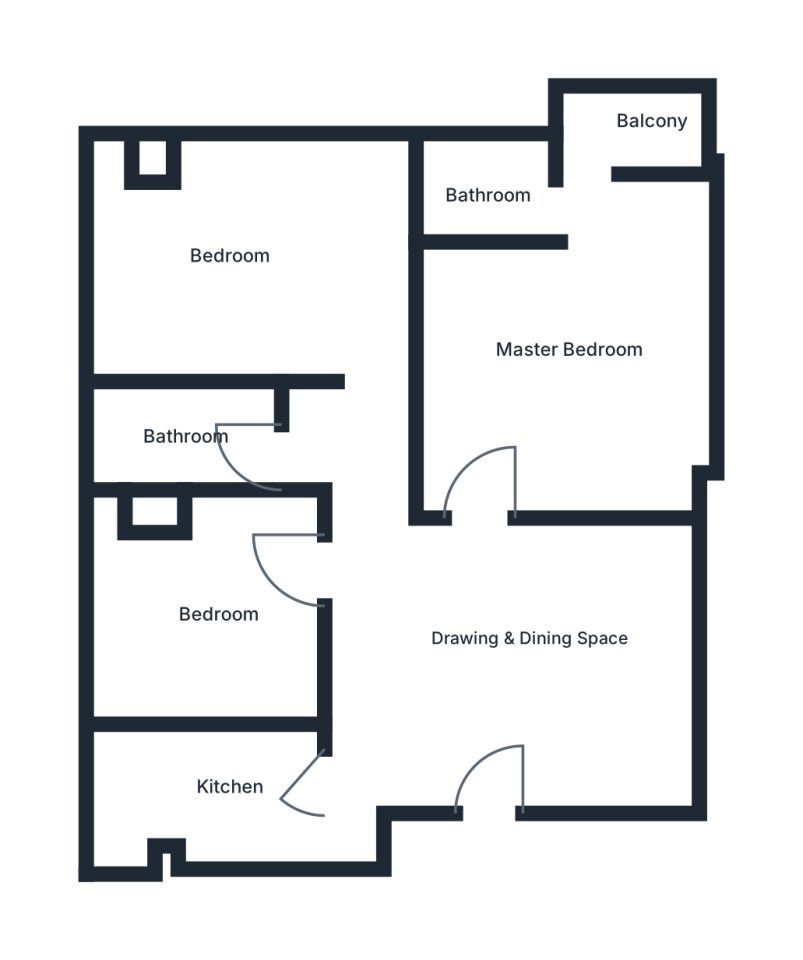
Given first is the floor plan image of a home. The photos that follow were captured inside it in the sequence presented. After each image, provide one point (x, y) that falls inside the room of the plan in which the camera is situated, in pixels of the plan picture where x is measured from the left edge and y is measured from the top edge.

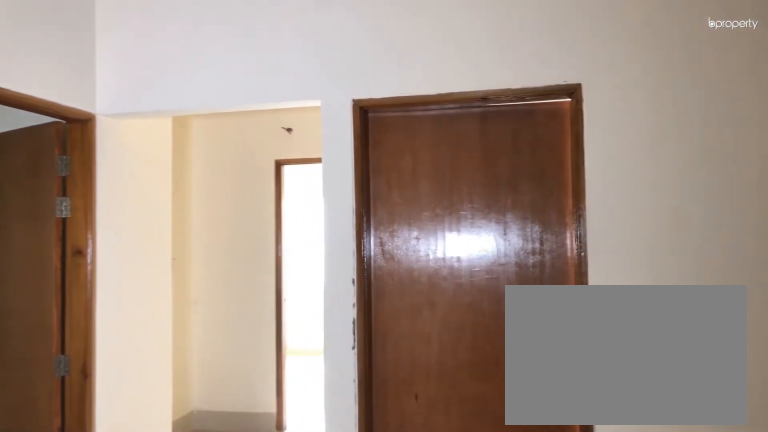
(472, 649)
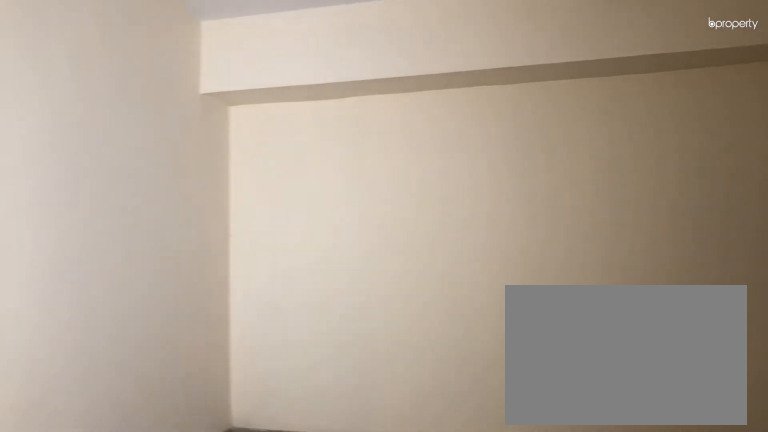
(472, 649)
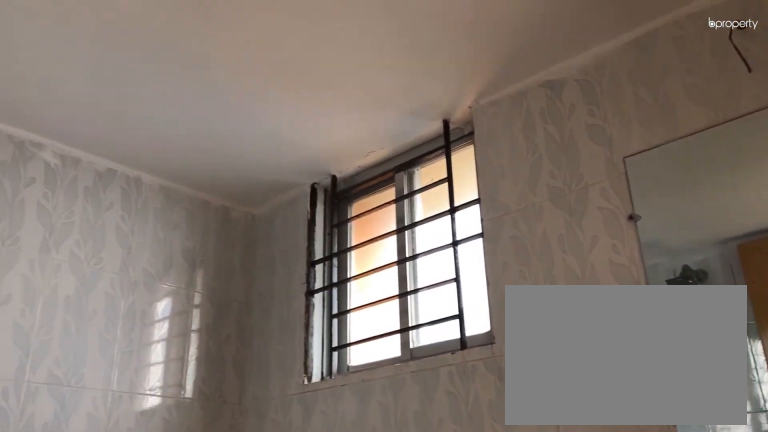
(488, 192)
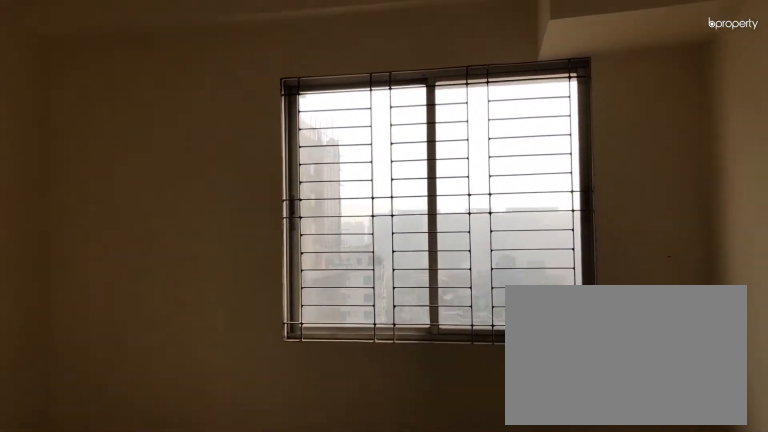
(221, 254)
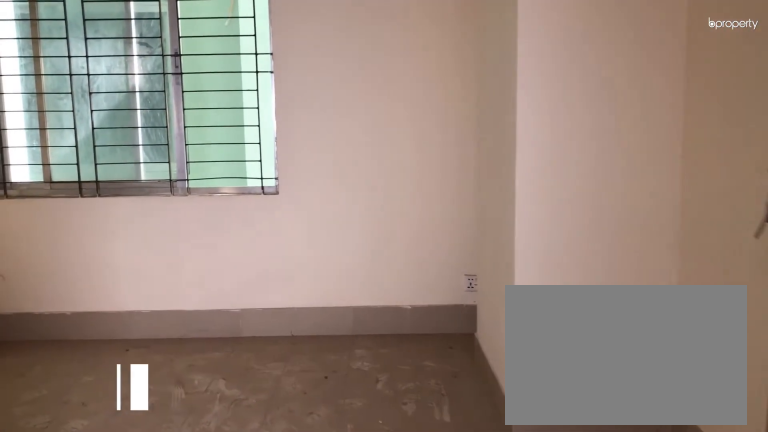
(206, 633)
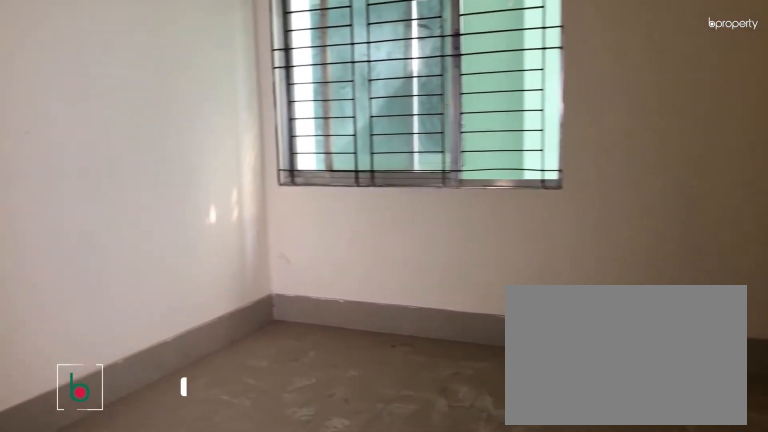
(206, 633)
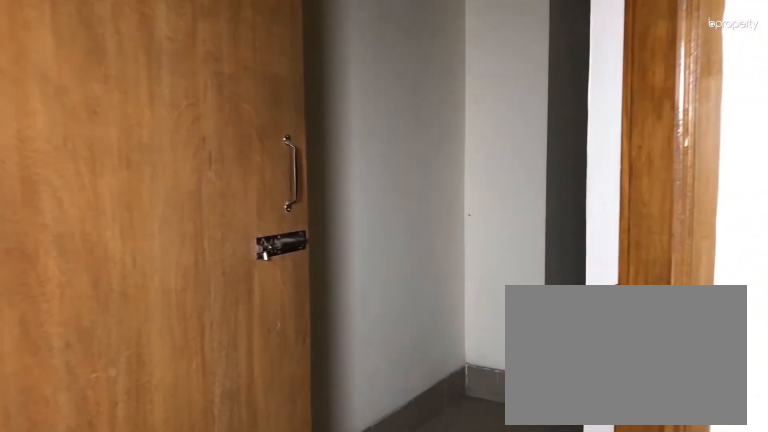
(224, 802)
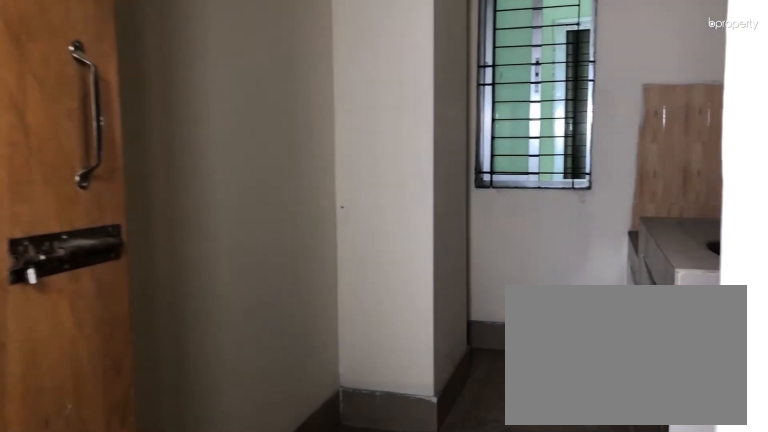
(224, 802)
